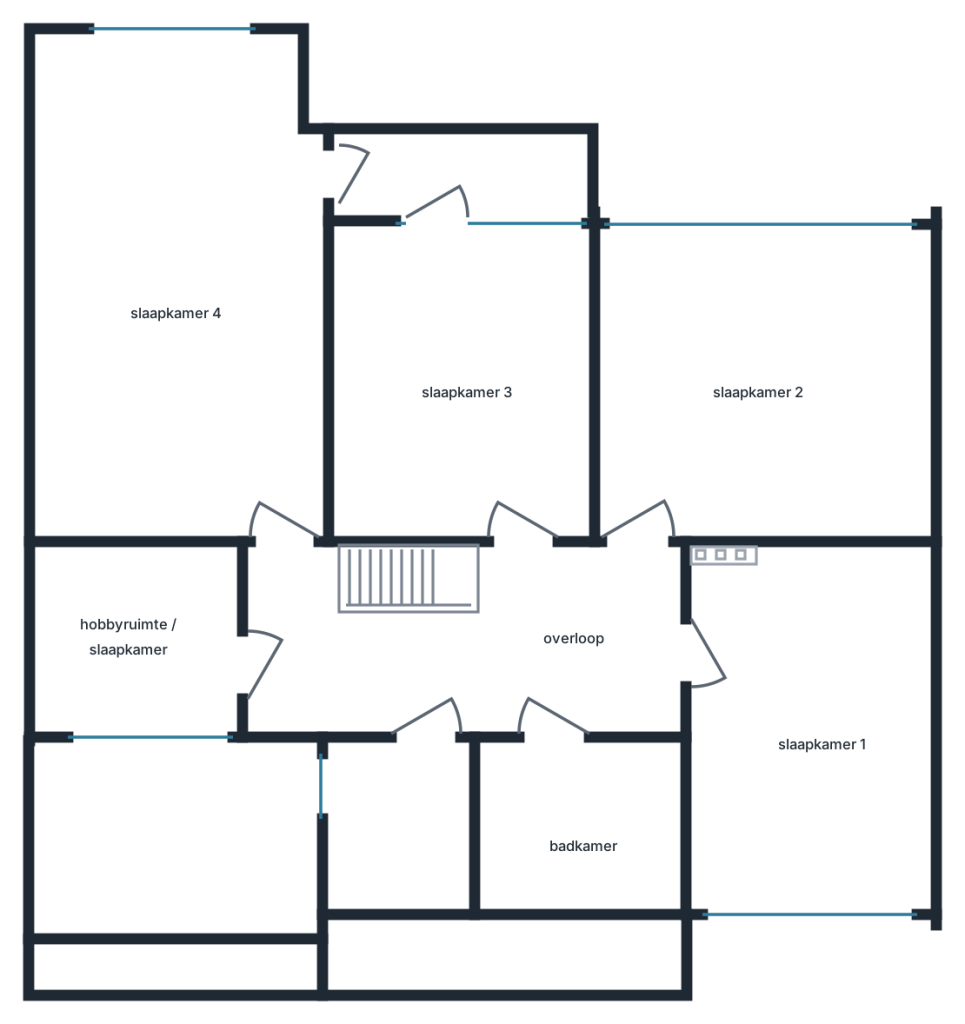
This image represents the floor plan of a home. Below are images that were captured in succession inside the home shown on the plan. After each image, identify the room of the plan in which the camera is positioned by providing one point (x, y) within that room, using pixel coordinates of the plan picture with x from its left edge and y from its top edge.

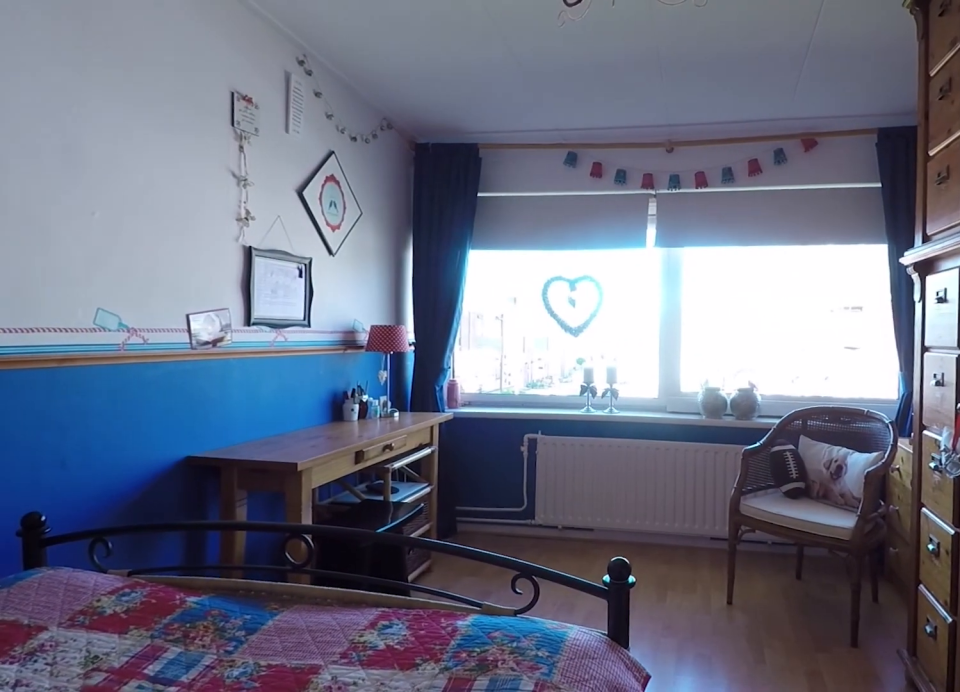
(809, 731)
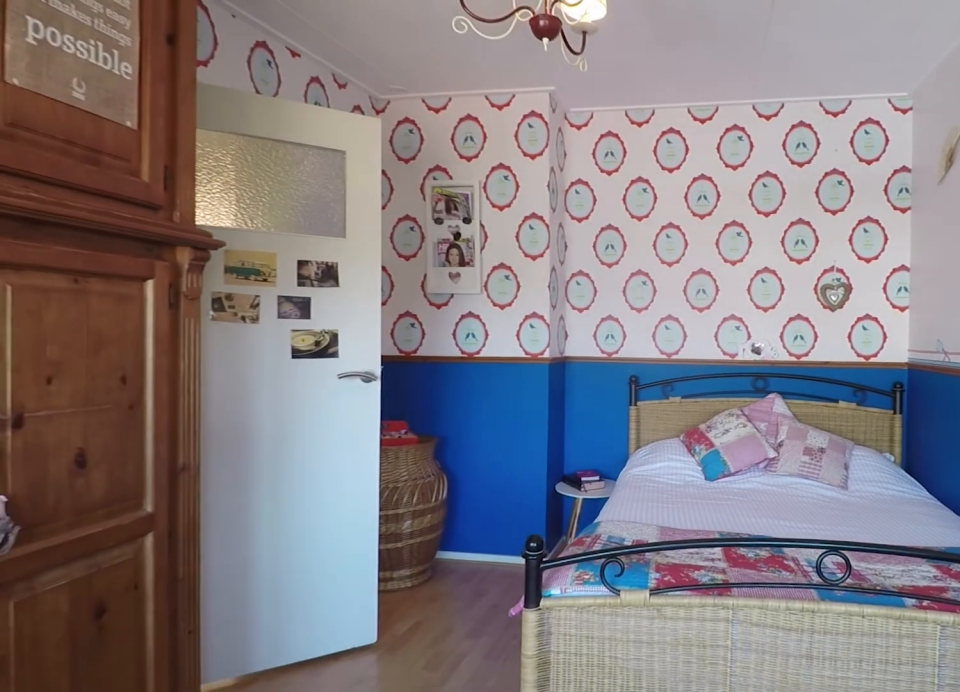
(801, 785)
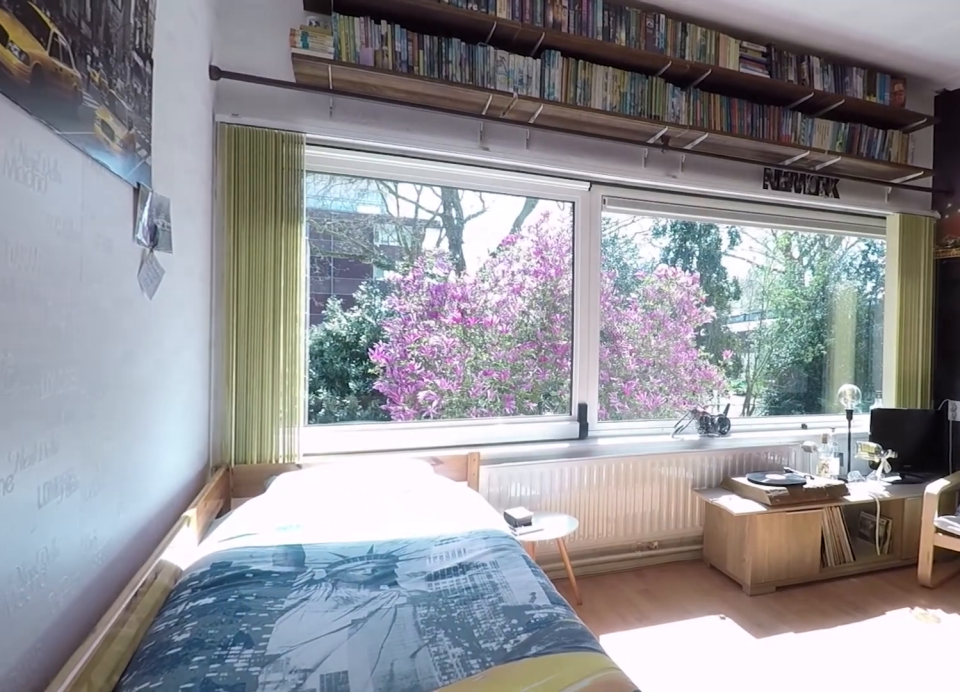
(762, 383)
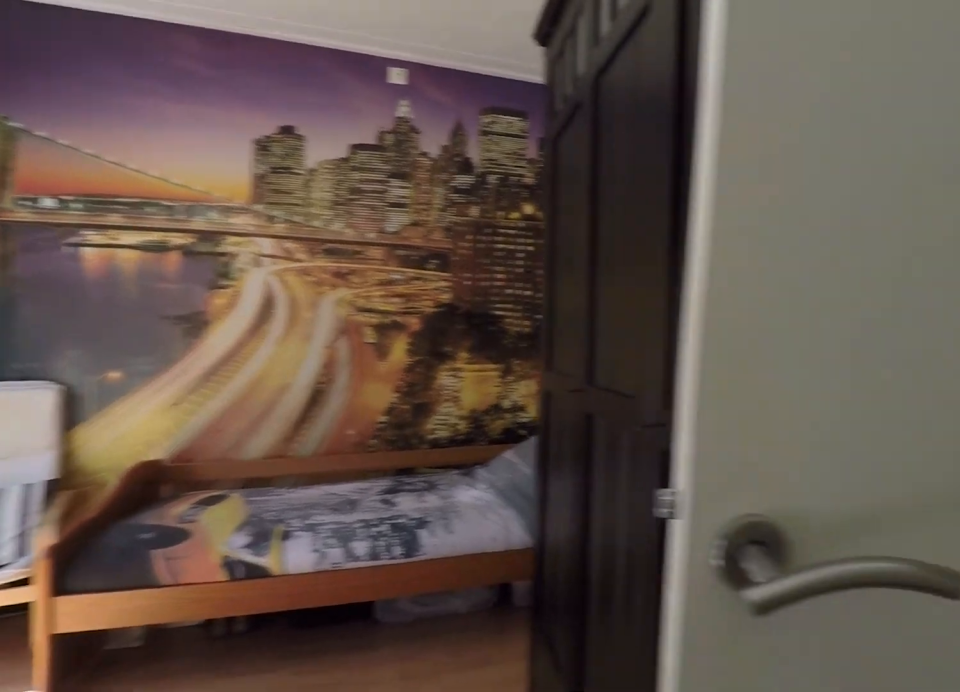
(762, 383)
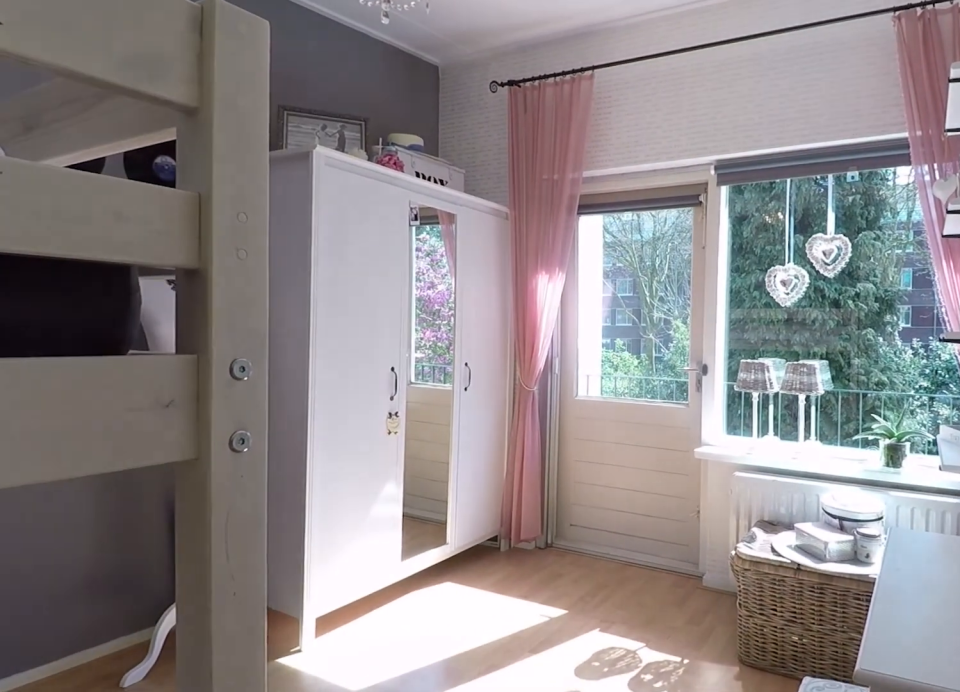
(450, 377)
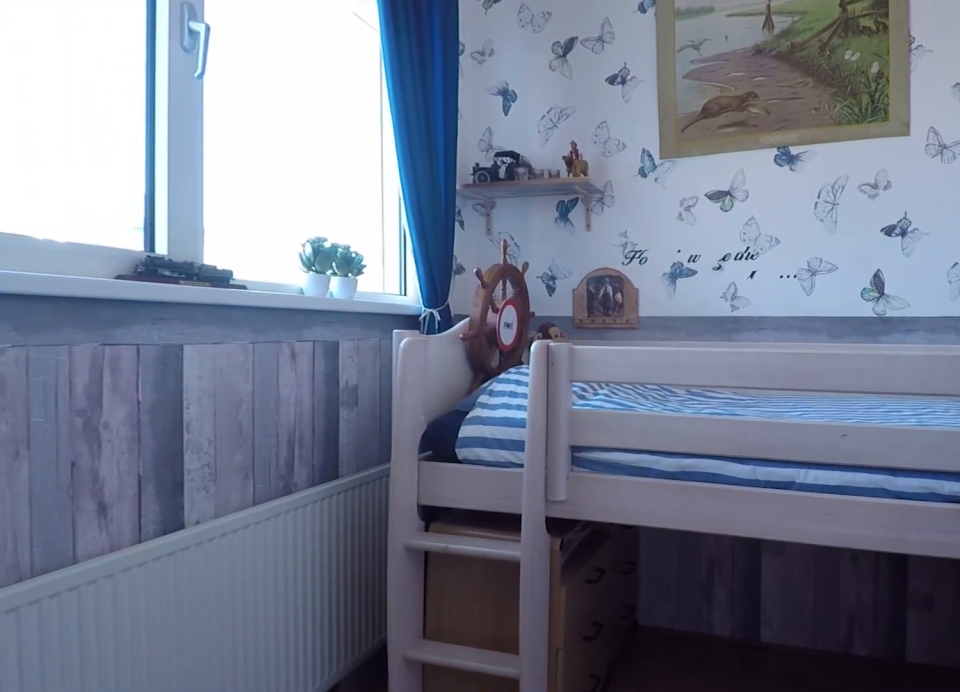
(140, 645)
